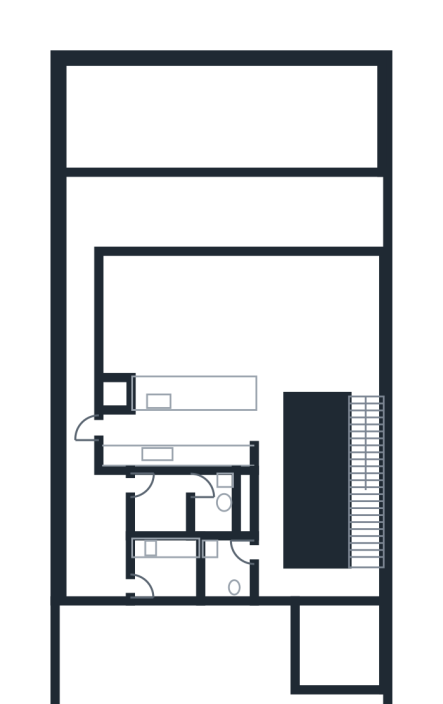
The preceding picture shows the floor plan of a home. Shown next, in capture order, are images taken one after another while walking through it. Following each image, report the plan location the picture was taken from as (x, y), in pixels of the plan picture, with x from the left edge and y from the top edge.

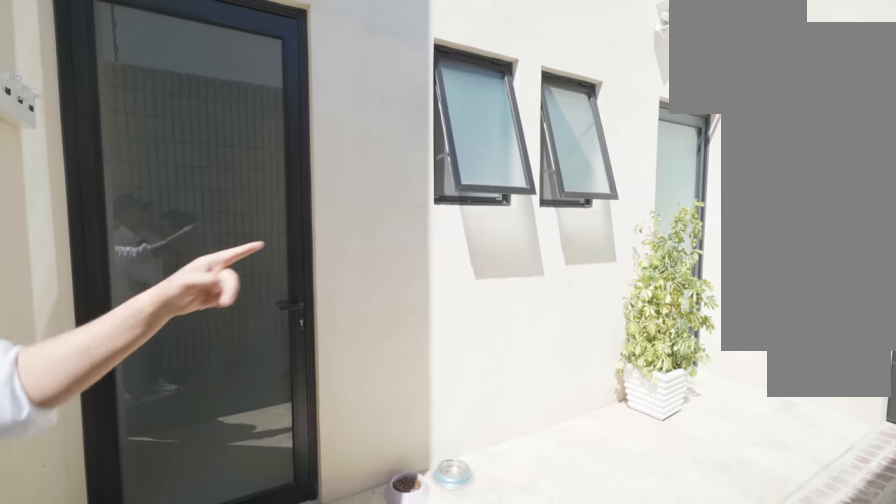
(72, 484)
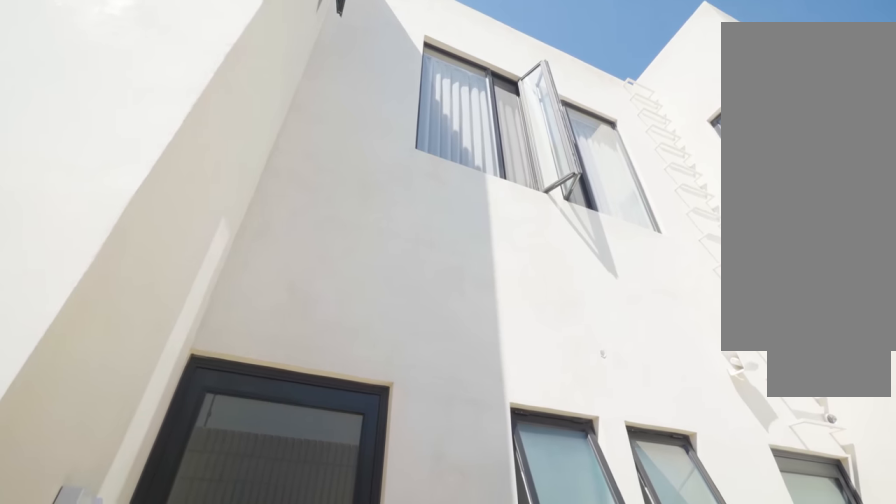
(82, 506)
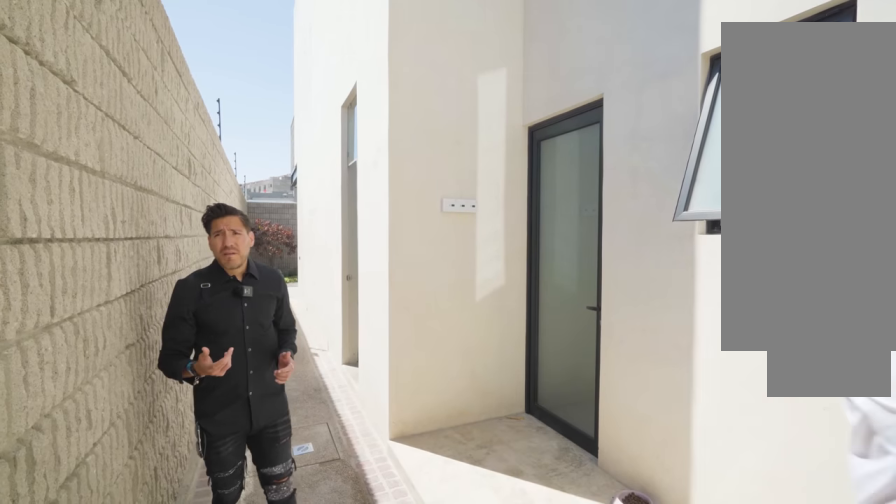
(86, 568)
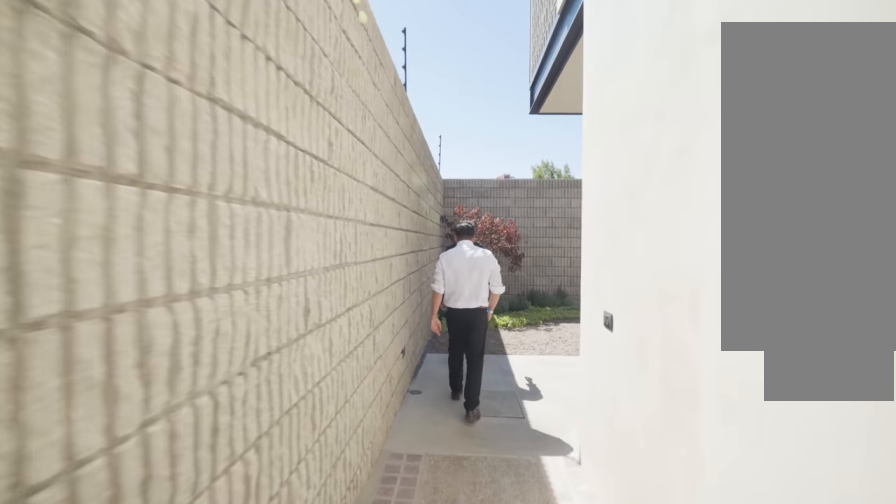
(73, 375)
